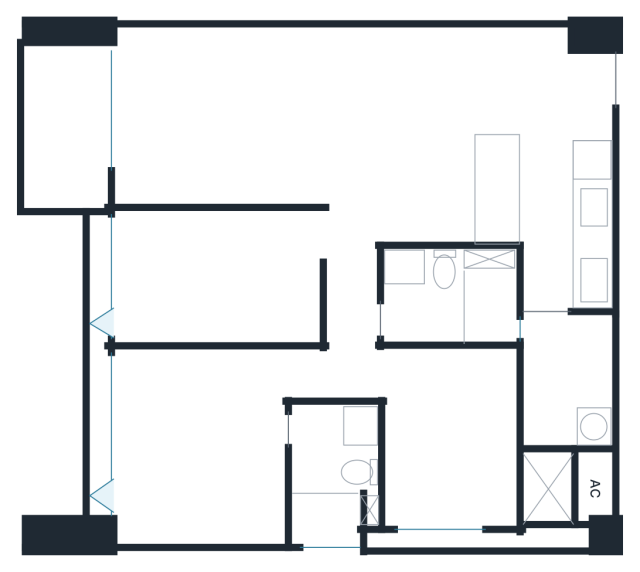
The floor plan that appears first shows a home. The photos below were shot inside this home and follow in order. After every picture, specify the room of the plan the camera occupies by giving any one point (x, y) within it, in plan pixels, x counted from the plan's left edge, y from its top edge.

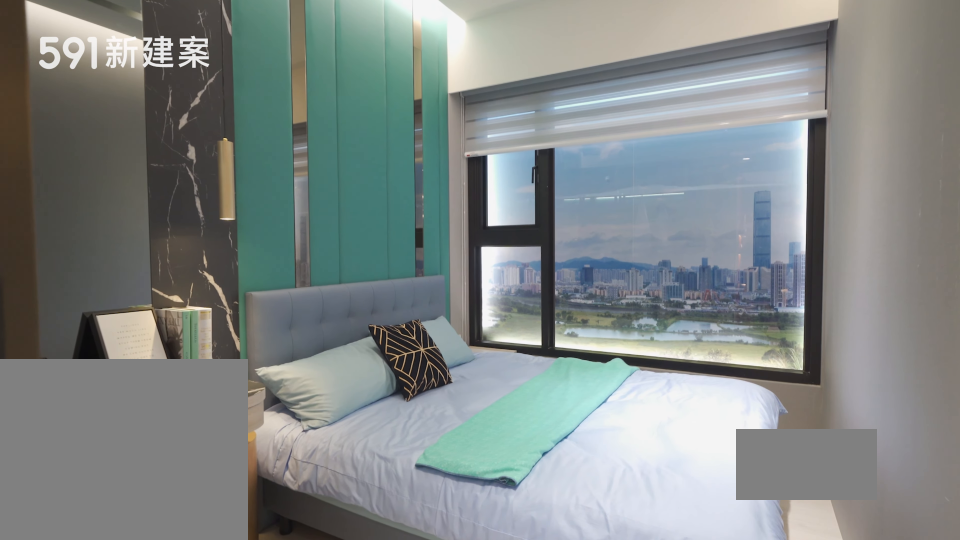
(213, 278)
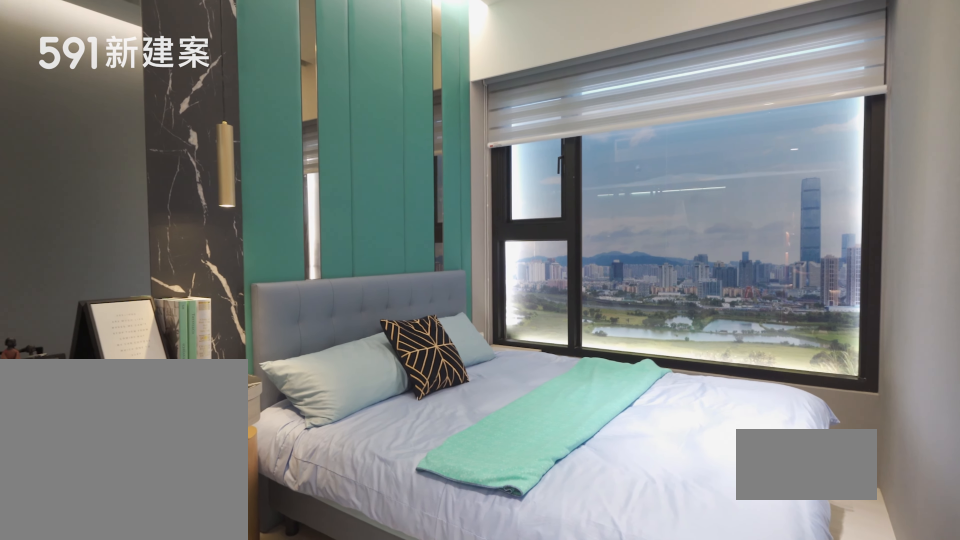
(213, 278)
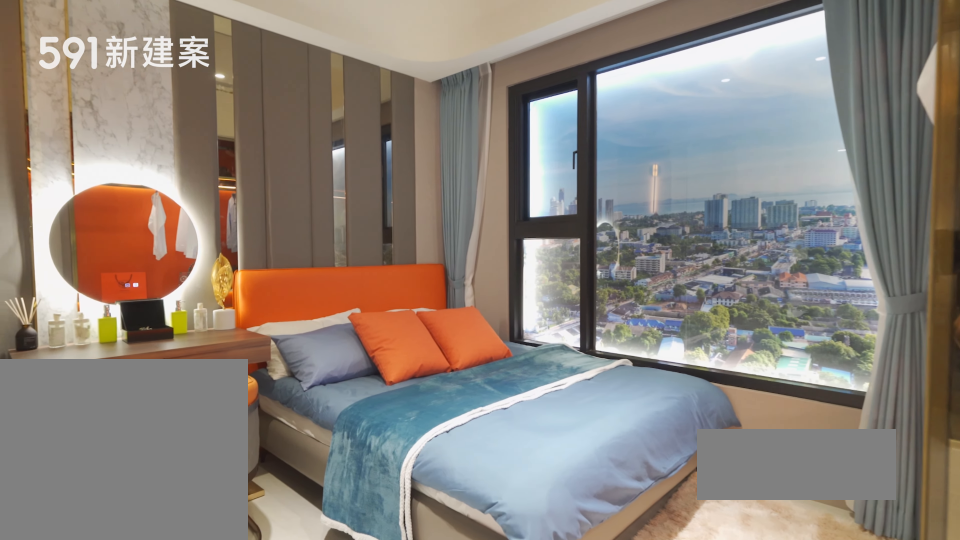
(202, 445)
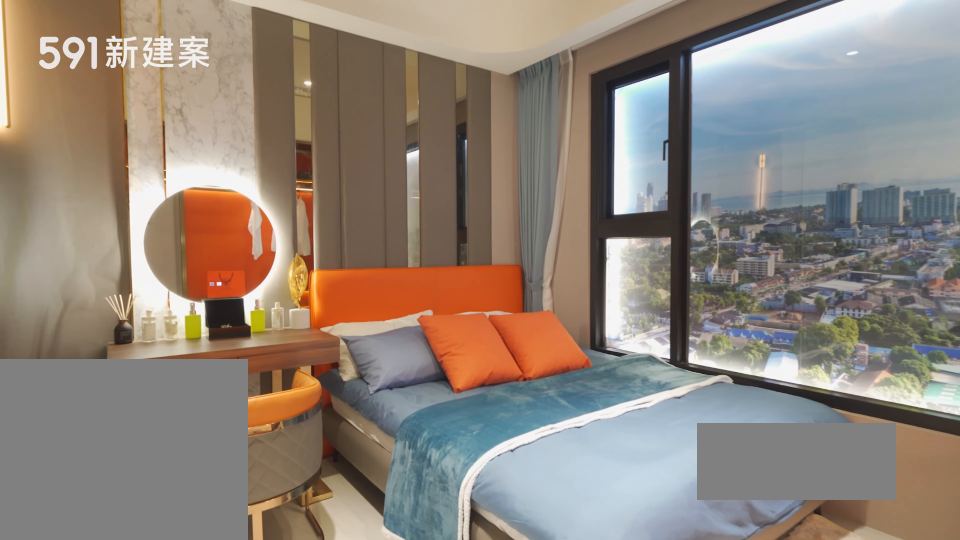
(202, 445)
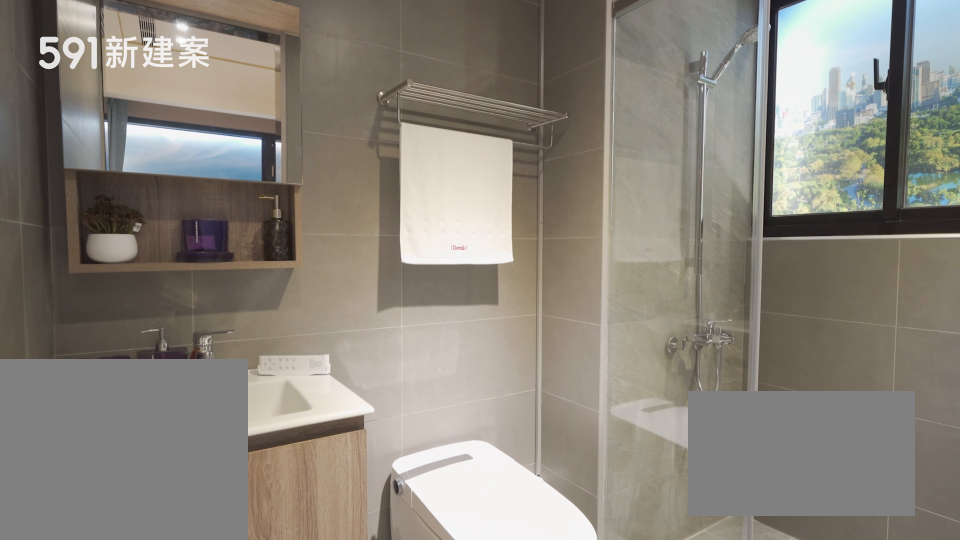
(335, 474)
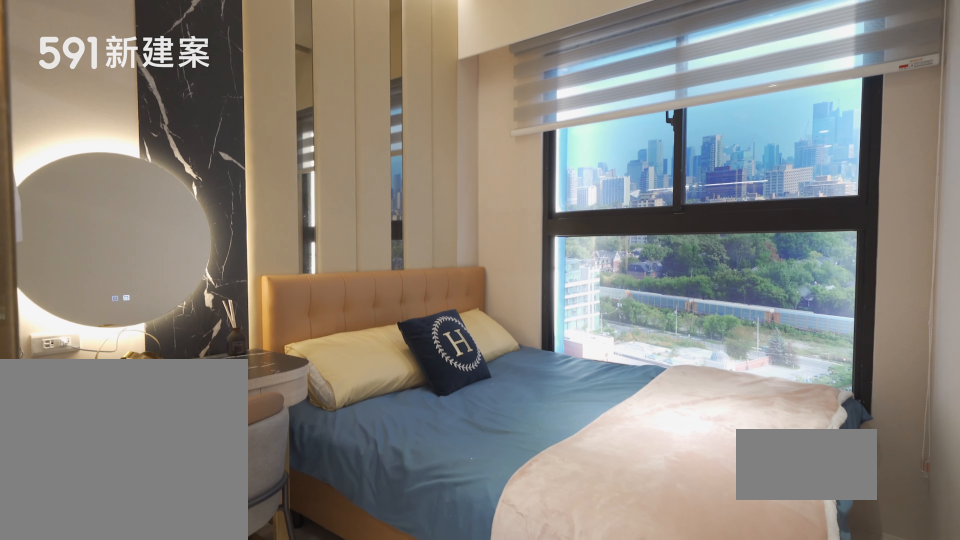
(449, 441)
